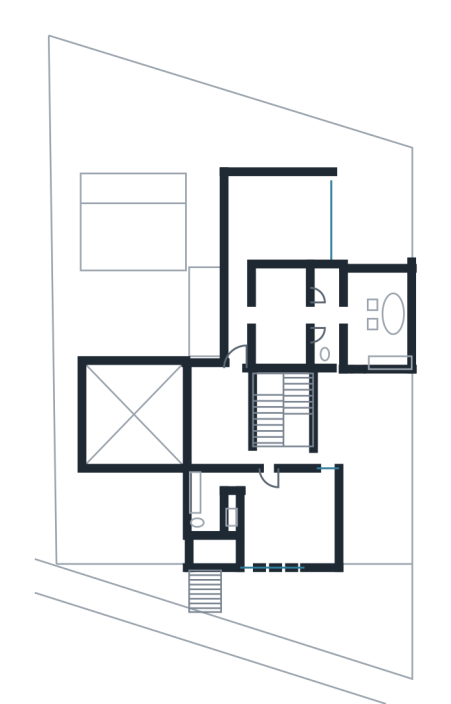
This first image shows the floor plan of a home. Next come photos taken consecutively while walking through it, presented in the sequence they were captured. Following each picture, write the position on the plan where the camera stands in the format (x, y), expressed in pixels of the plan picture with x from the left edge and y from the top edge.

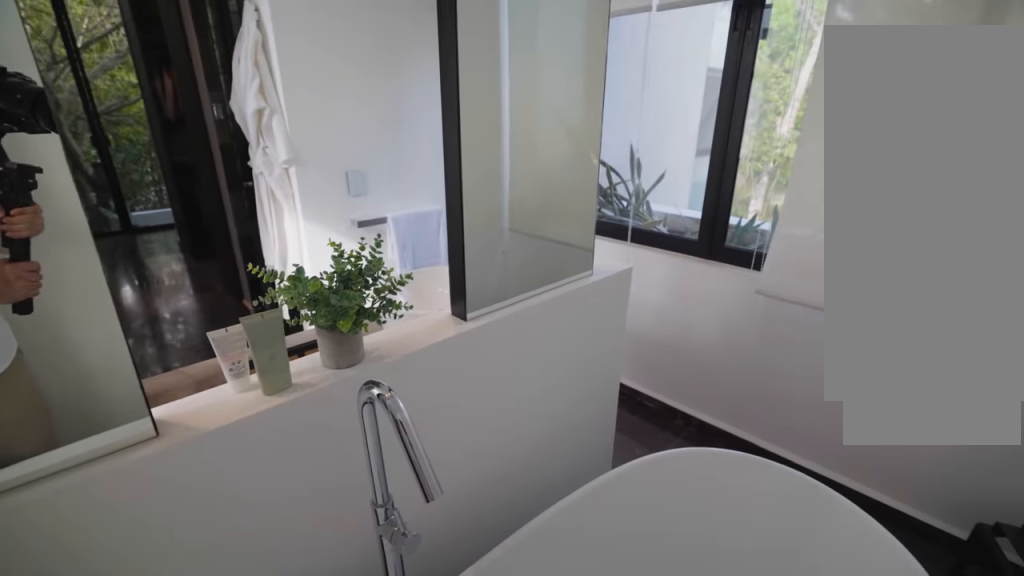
(396, 324)
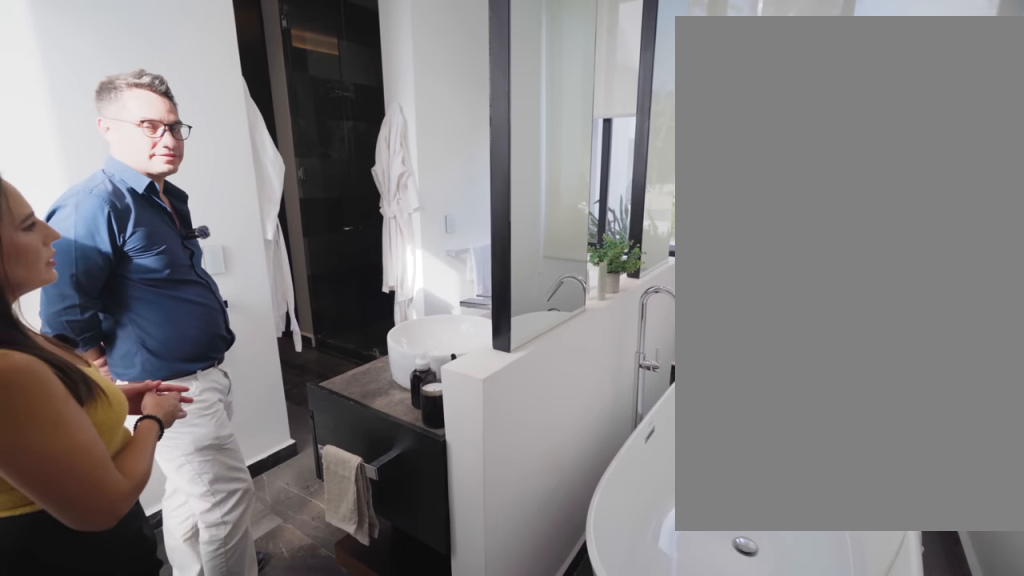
(389, 338)
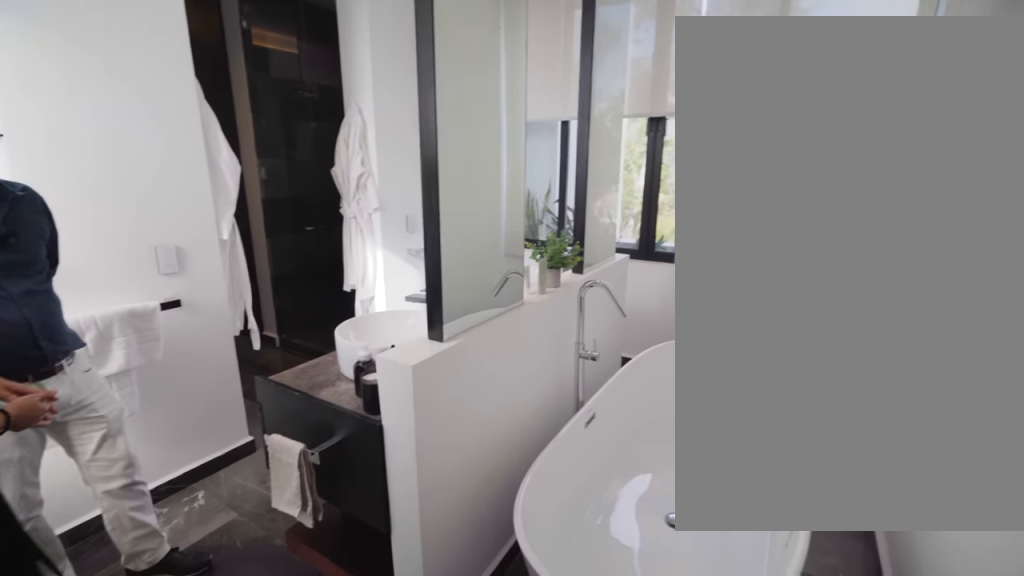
(389, 344)
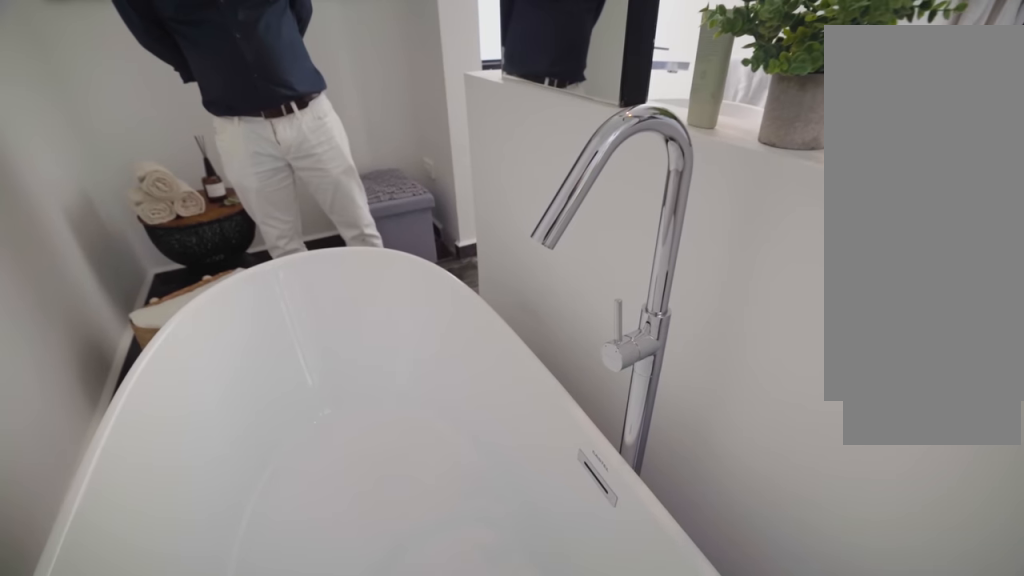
(389, 294)
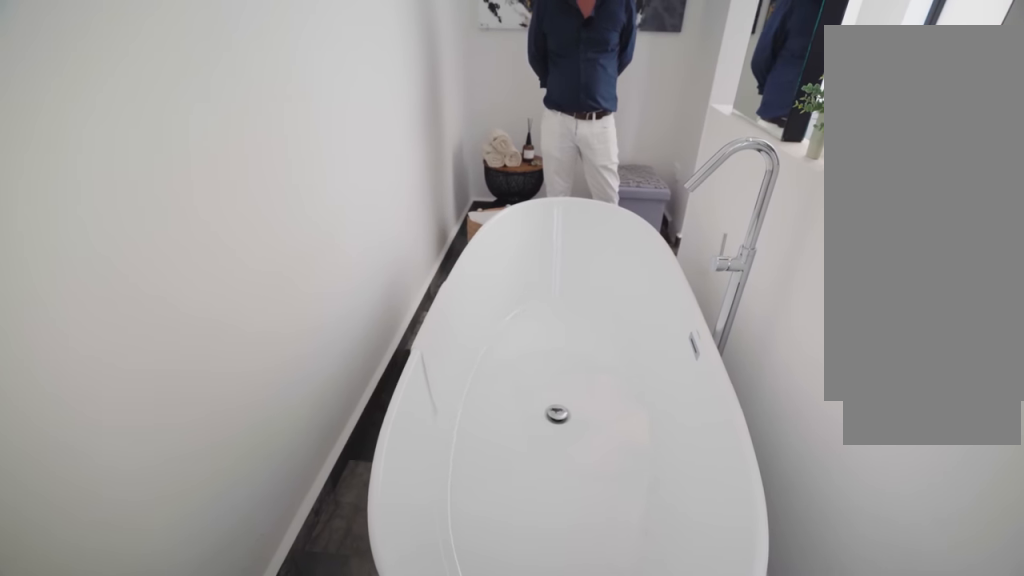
(388, 291)
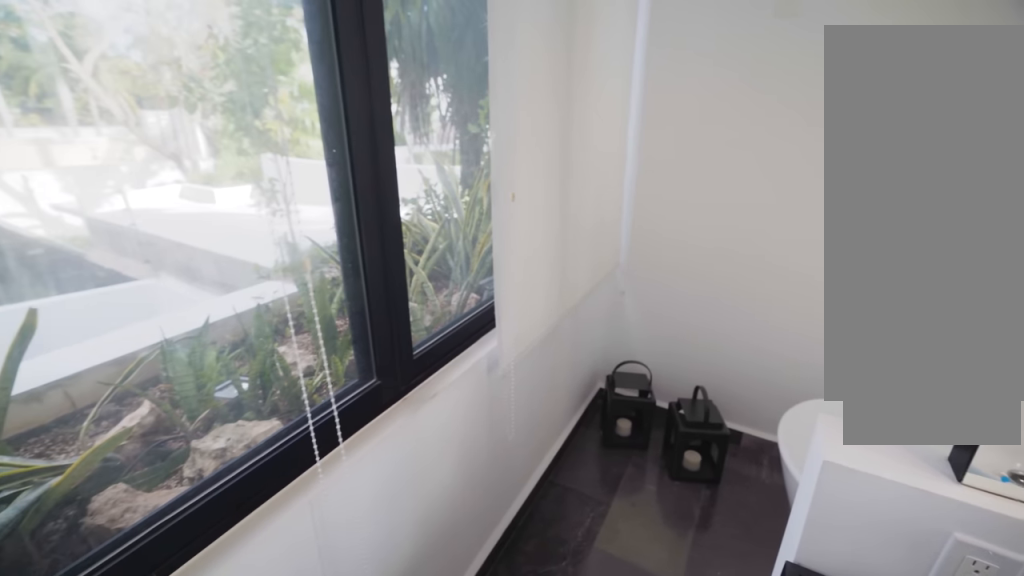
(353, 301)
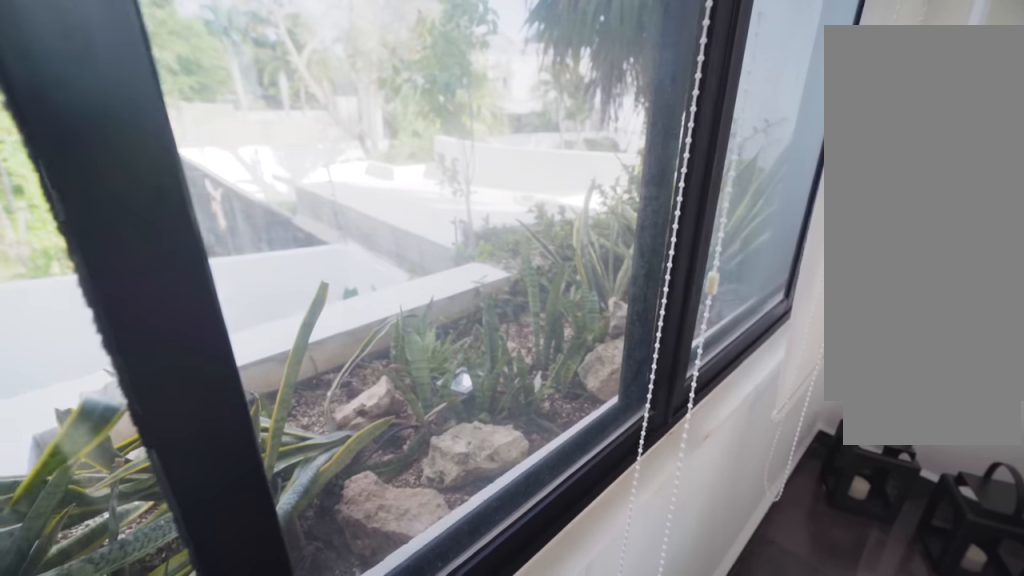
(357, 288)
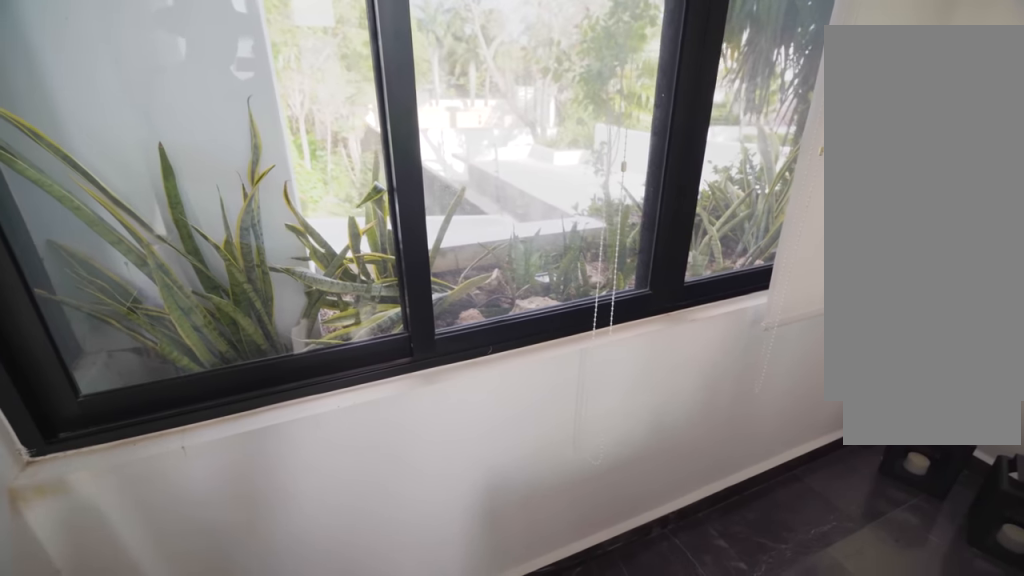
(357, 287)
